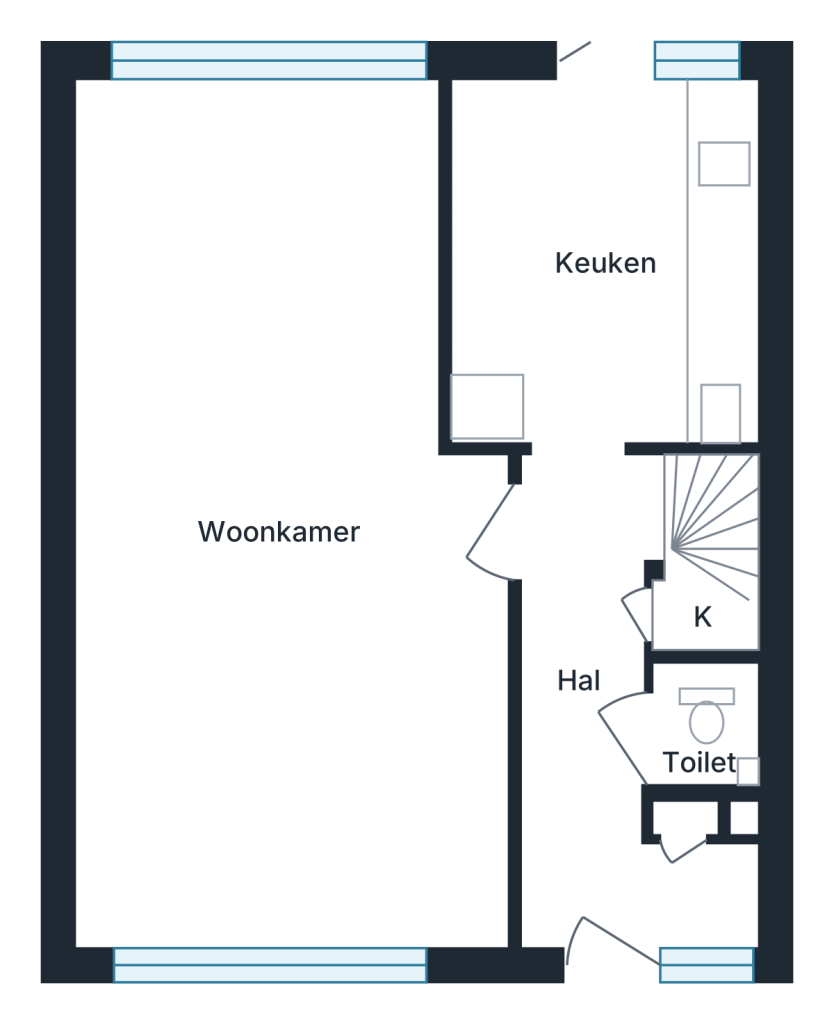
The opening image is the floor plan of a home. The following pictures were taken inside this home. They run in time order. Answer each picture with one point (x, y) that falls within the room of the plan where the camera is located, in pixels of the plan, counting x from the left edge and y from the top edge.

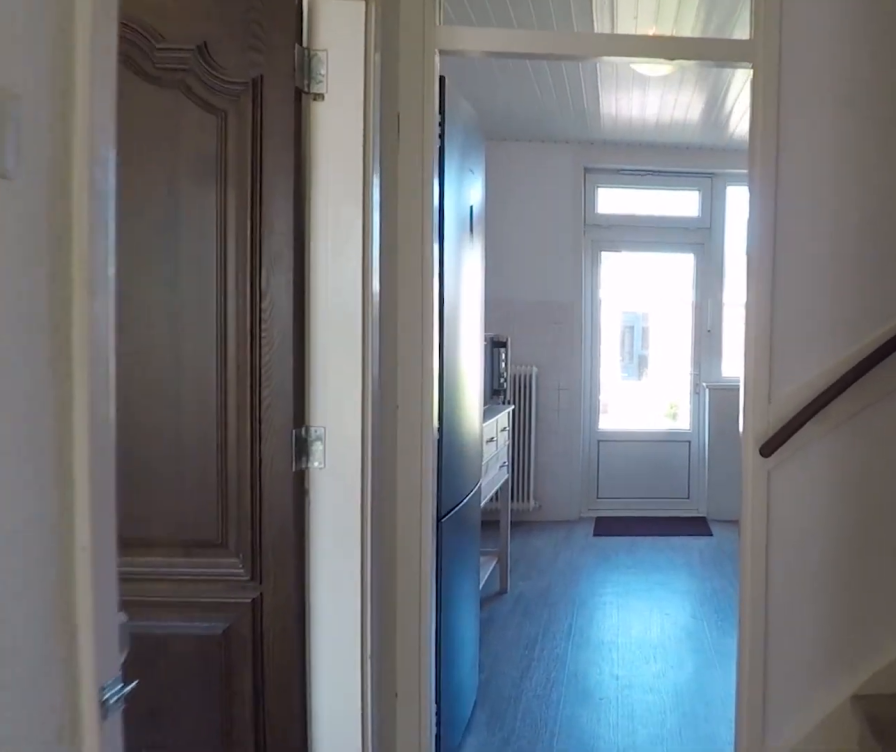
(601, 726)
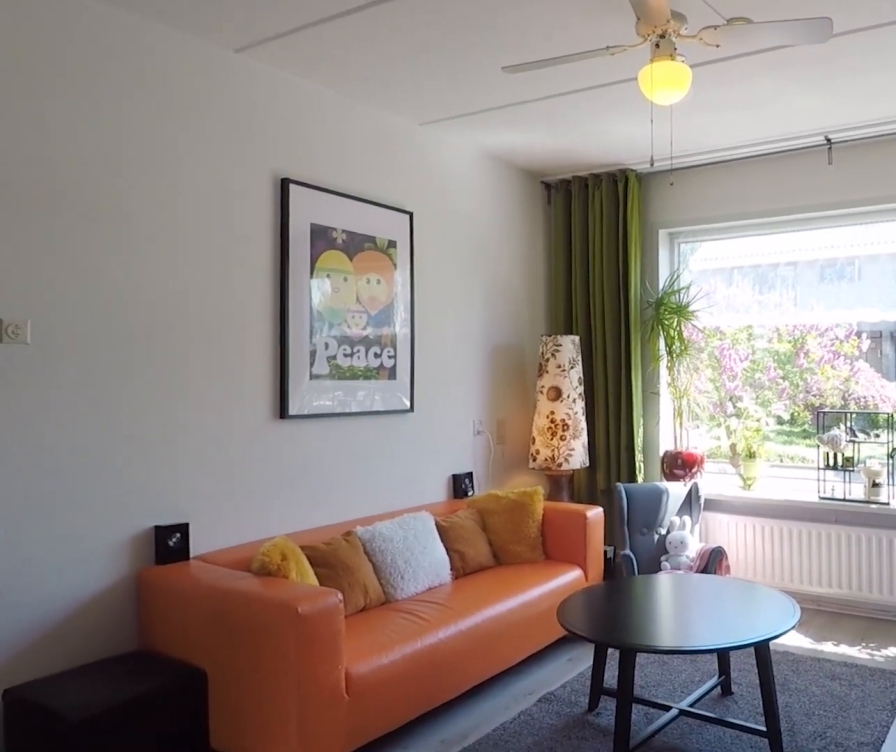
(294, 766)
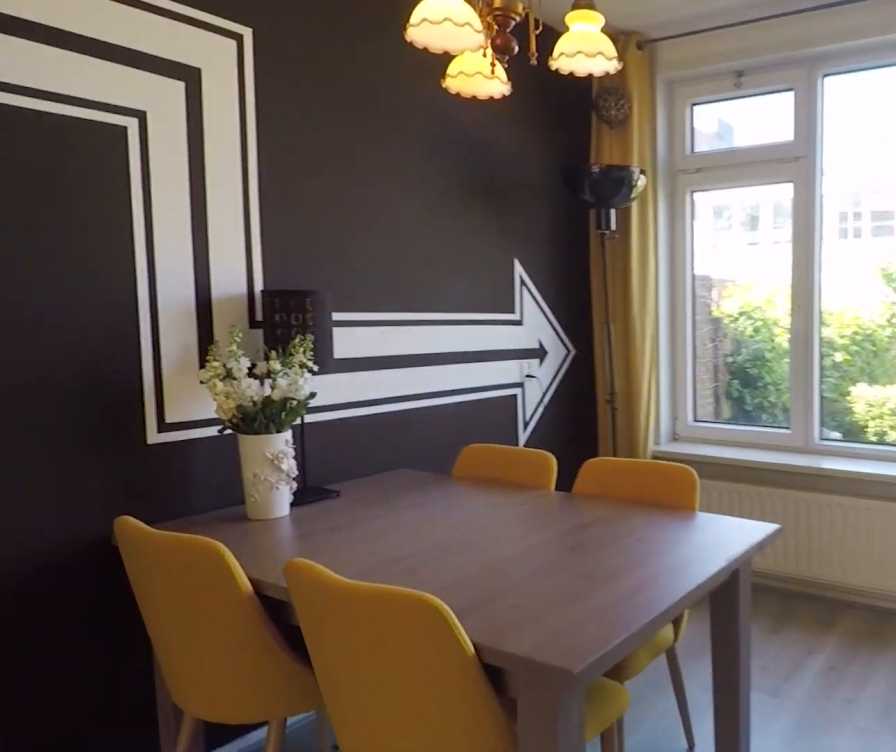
(294, 766)
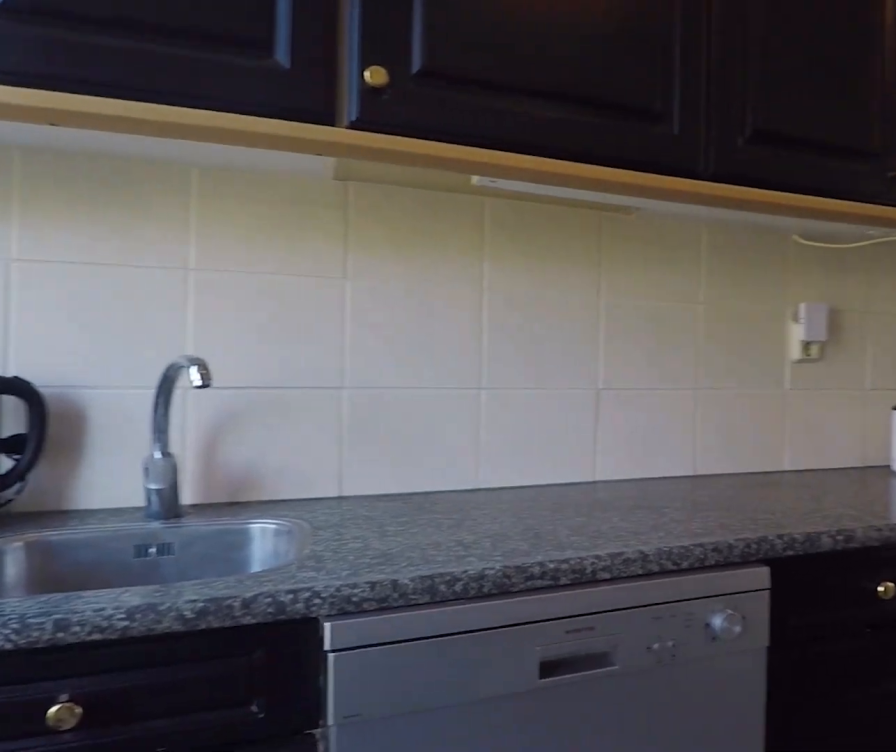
(604, 257)
